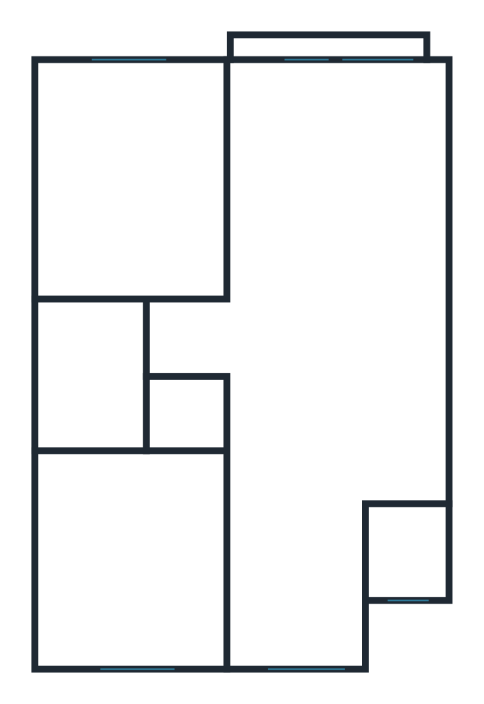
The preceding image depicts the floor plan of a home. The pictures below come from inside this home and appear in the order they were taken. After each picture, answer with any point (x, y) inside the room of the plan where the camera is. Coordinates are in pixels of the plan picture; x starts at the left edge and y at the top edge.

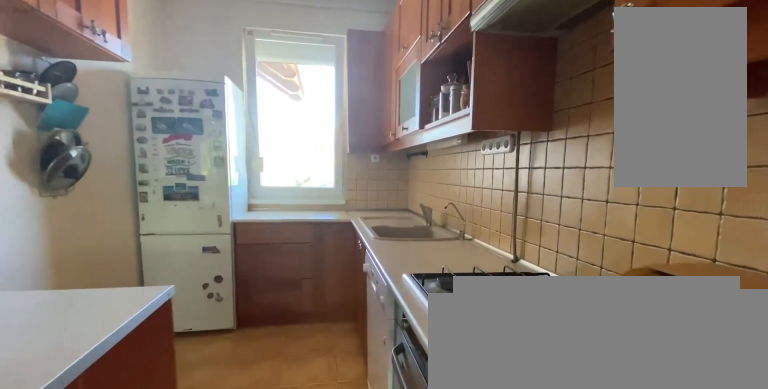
(291, 564)
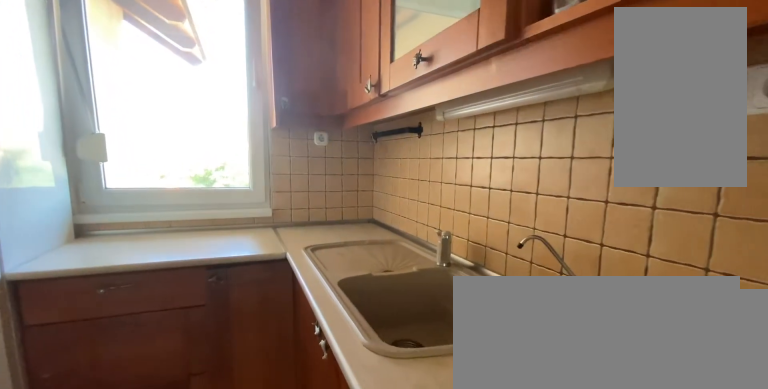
(291, 564)
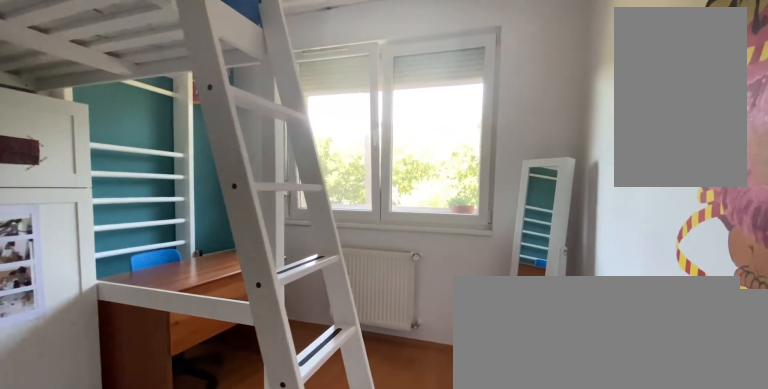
(146, 196)
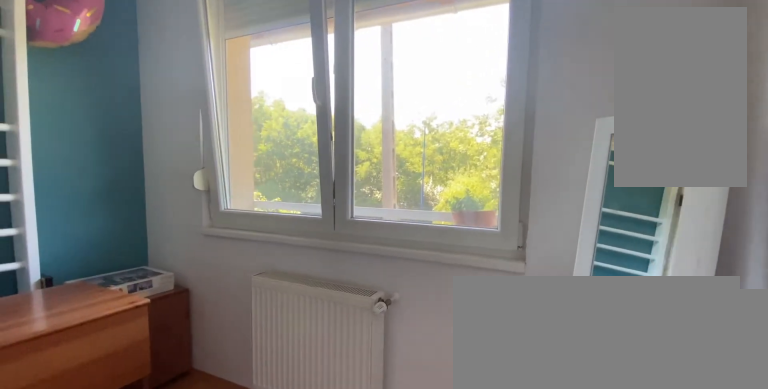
(146, 196)
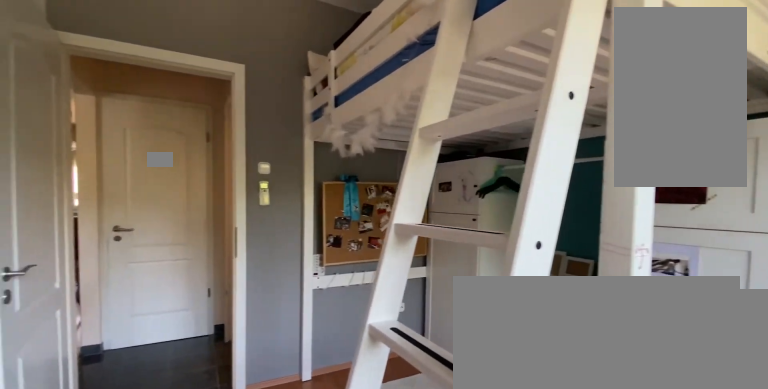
(146, 196)
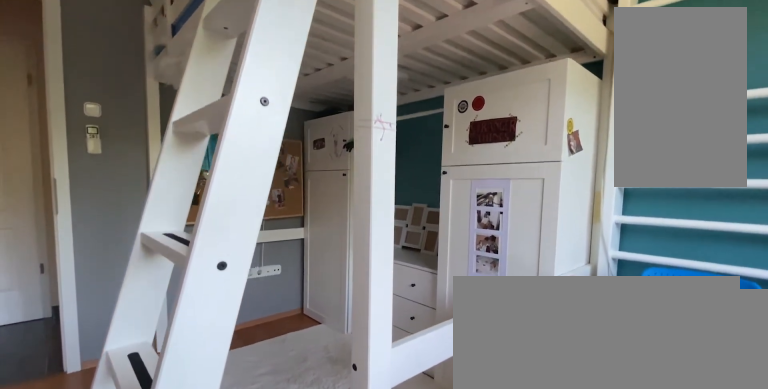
(146, 196)
